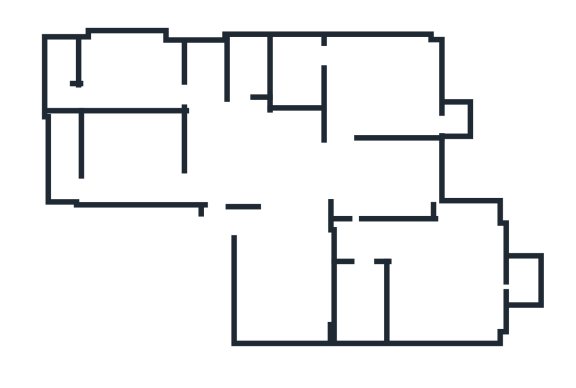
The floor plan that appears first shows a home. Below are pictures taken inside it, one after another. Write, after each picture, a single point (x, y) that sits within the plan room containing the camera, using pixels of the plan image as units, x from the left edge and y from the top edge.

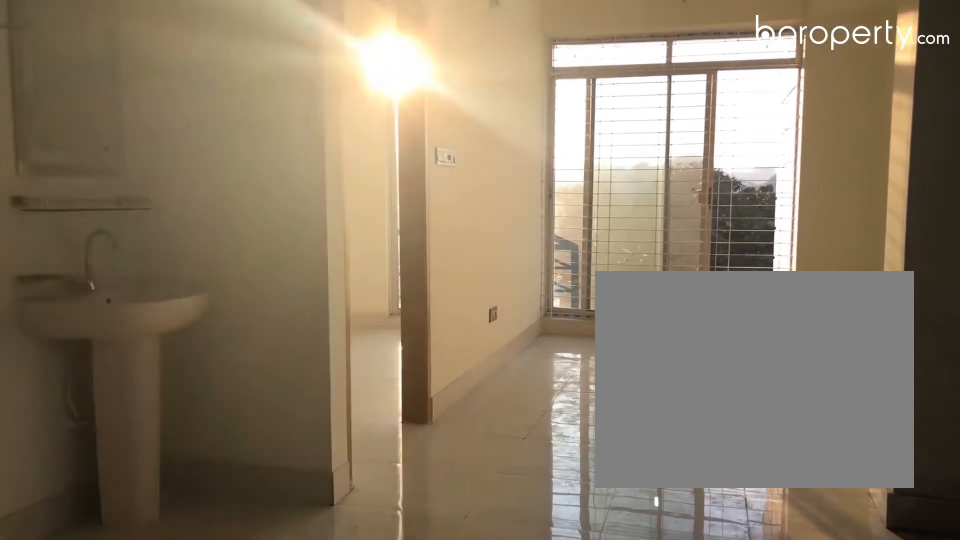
(294, 185)
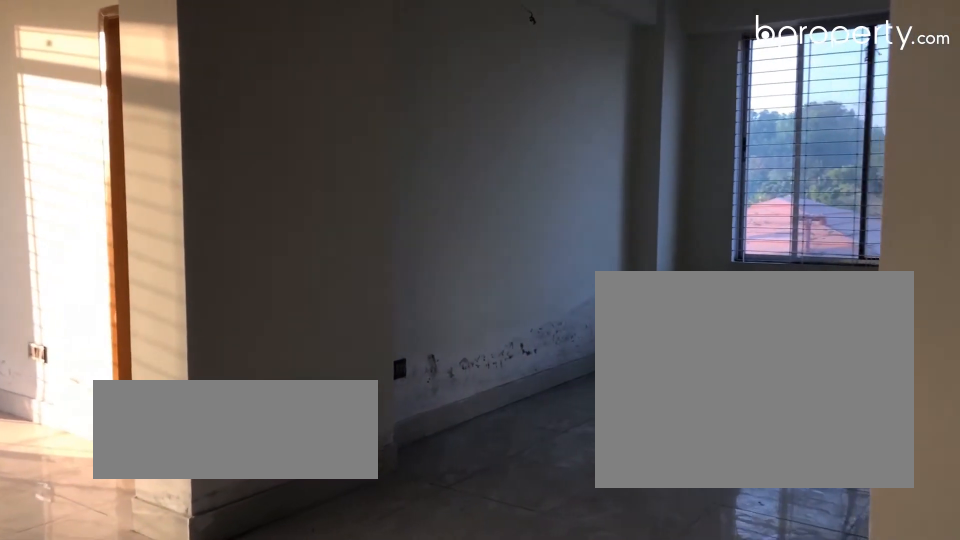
(294, 185)
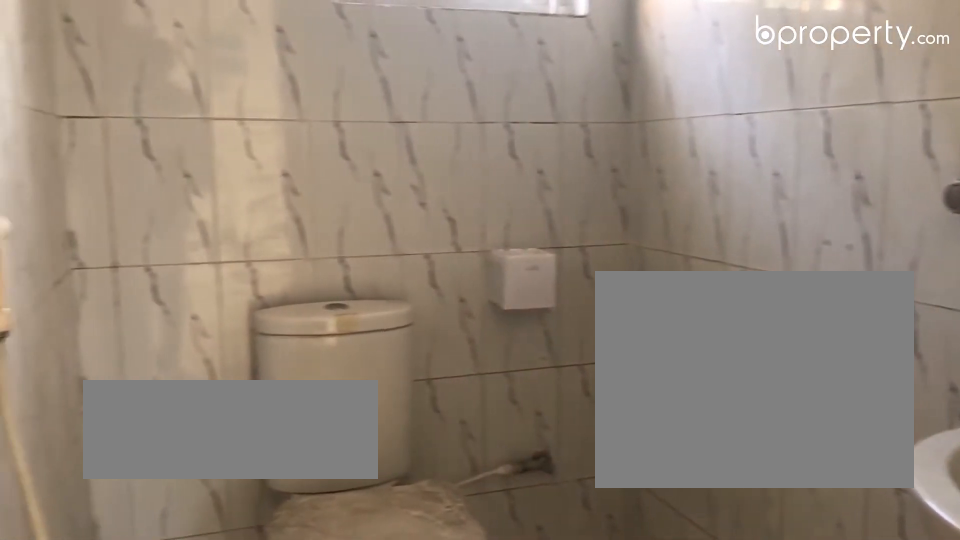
(248, 65)
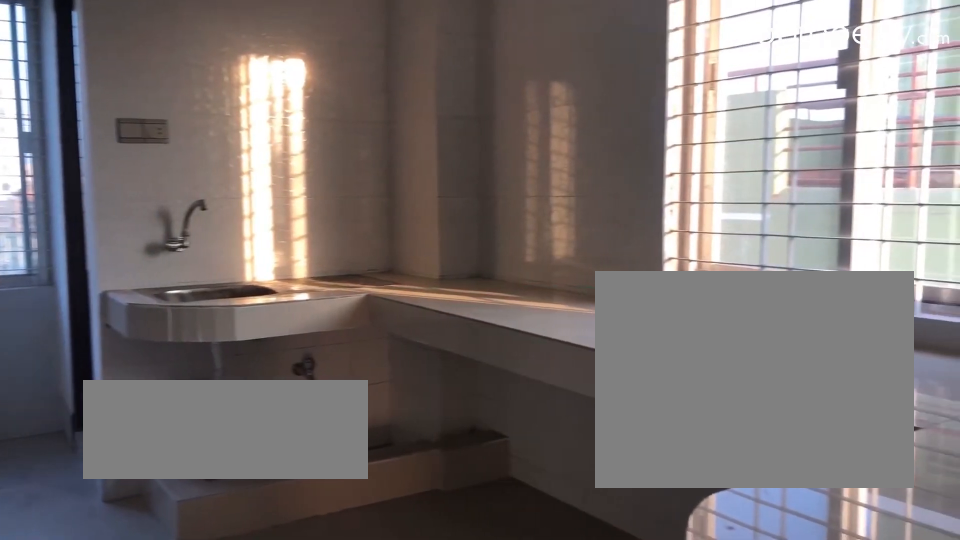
(122, 75)
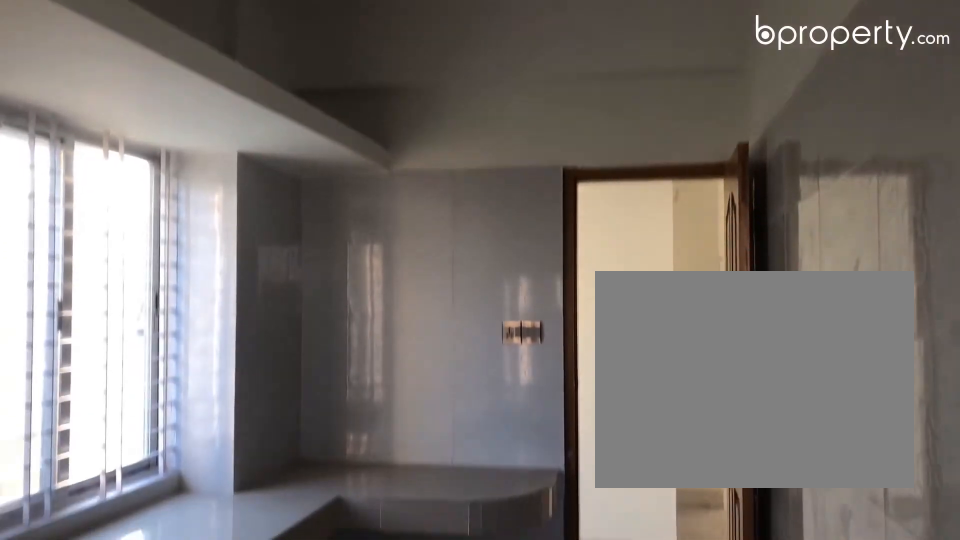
(122, 75)
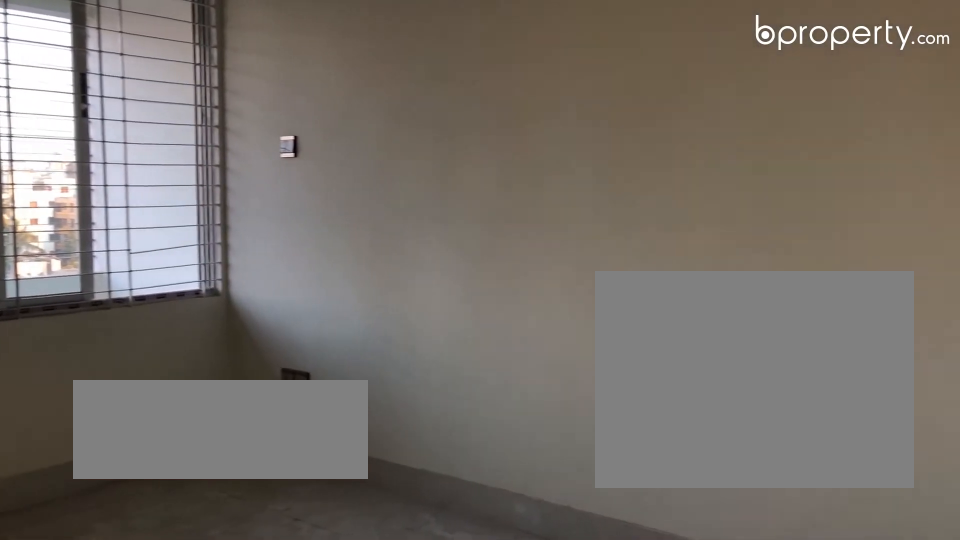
(122, 156)
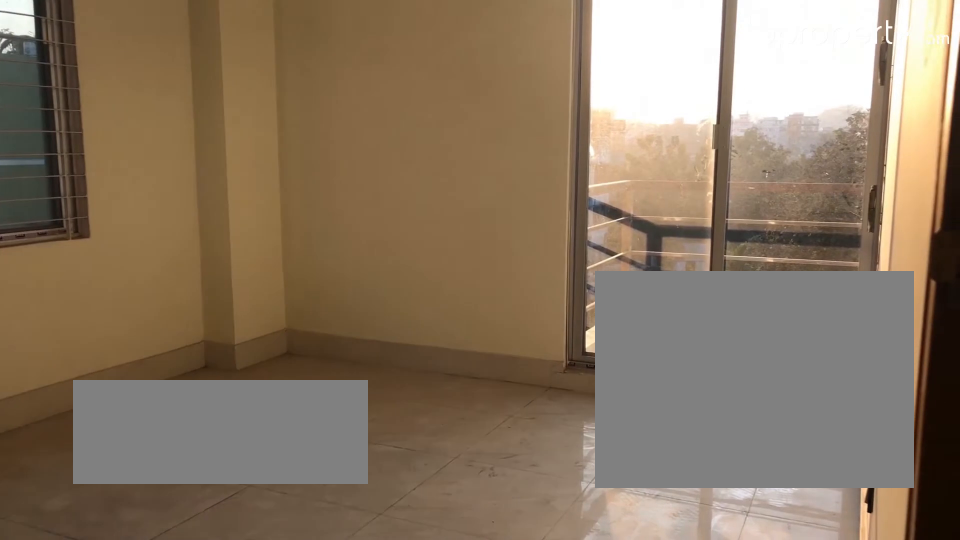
(368, 87)
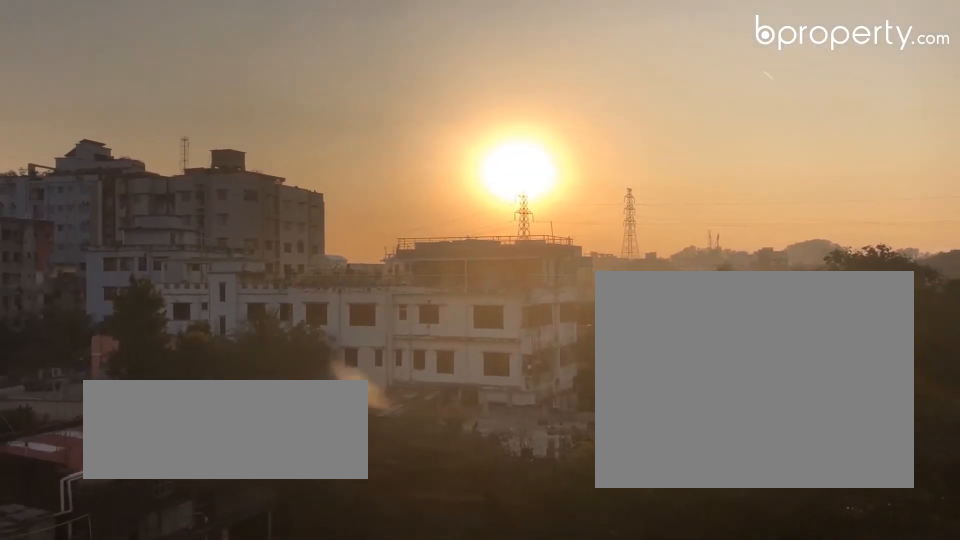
(451, 116)
